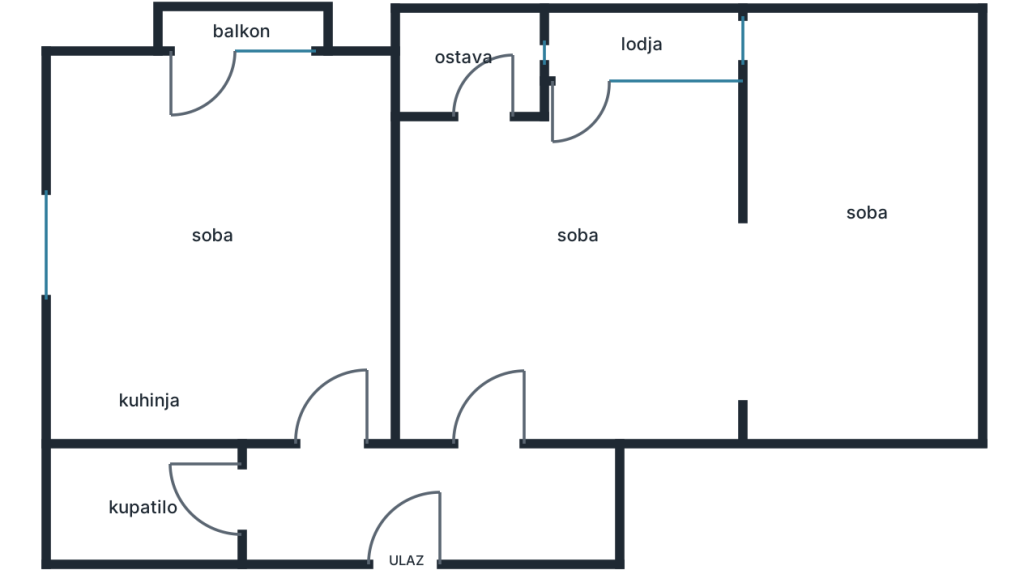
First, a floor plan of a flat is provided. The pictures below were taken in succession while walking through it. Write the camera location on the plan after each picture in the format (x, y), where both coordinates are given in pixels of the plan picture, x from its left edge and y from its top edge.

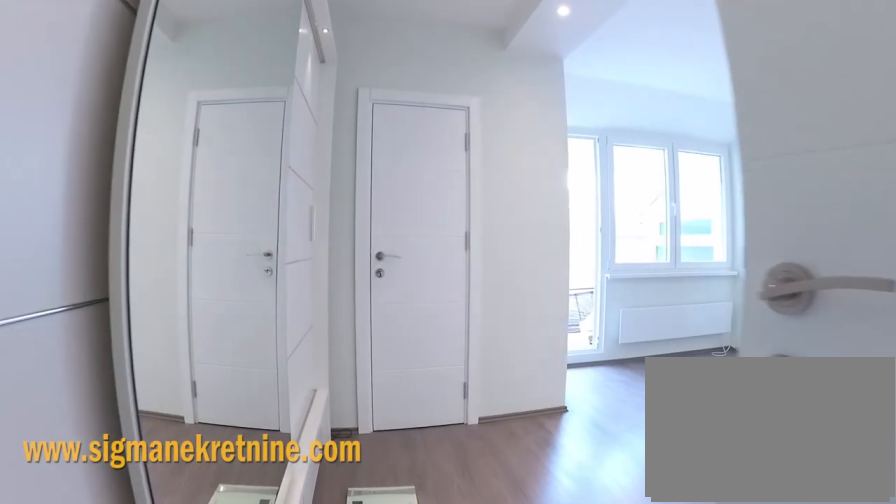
(496, 432)
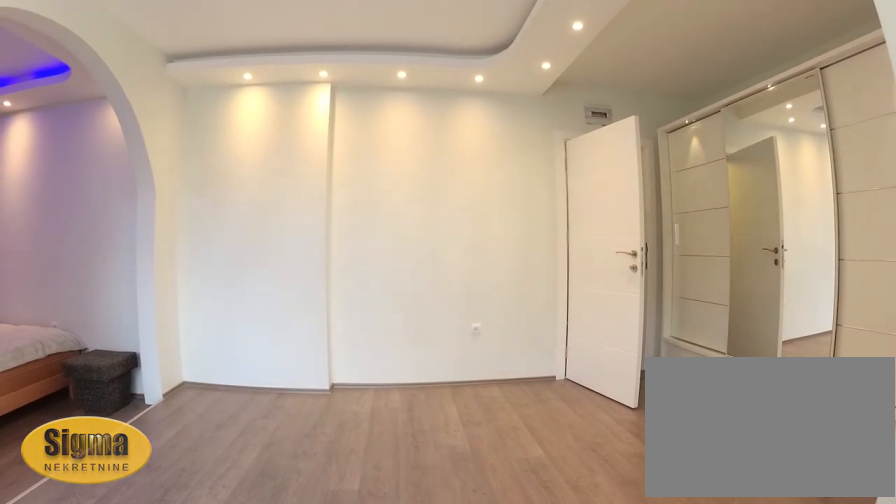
(581, 117)
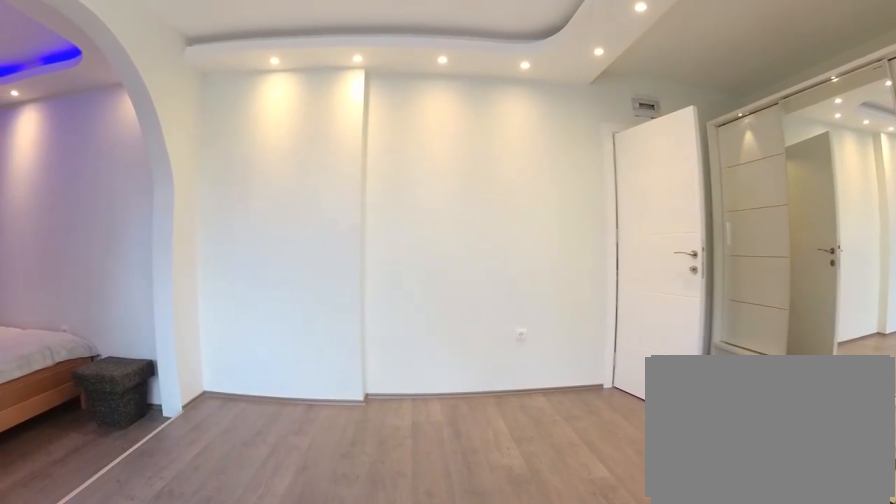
(582, 147)
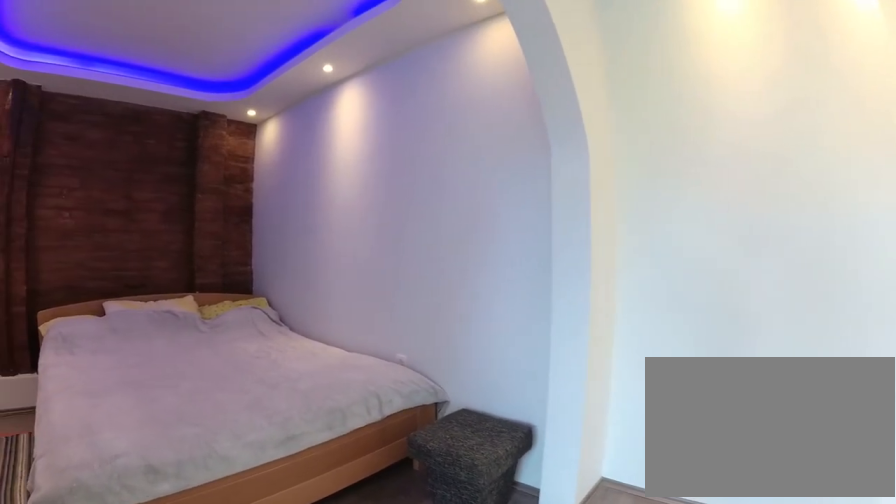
(634, 213)
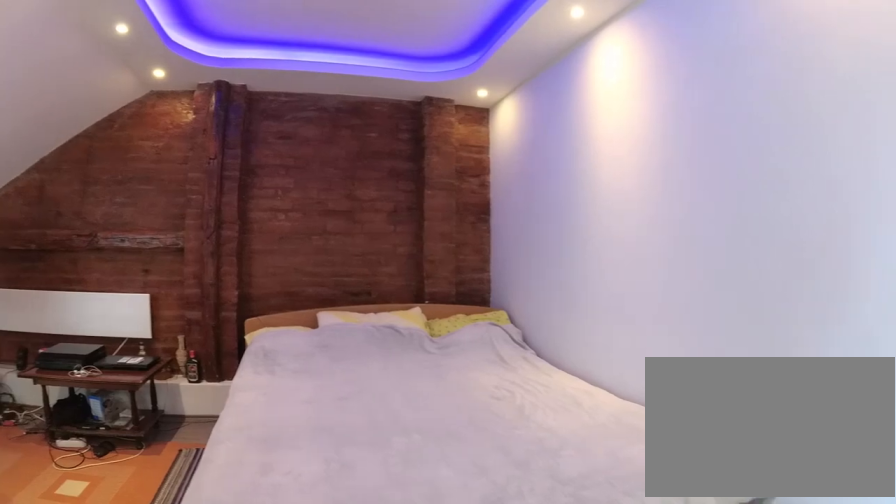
(670, 249)
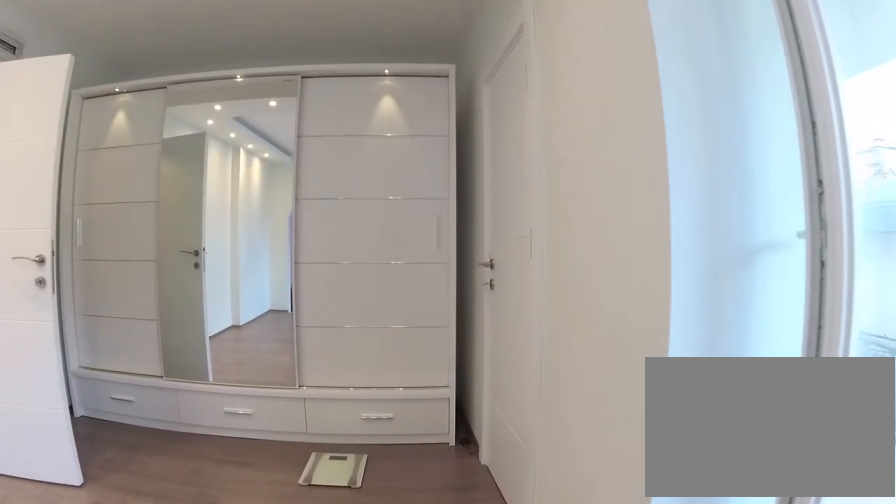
(624, 203)
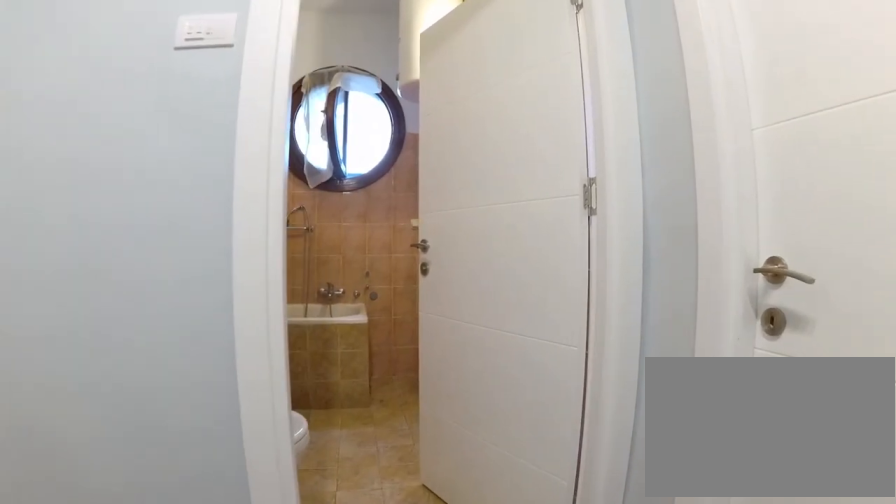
(343, 498)
